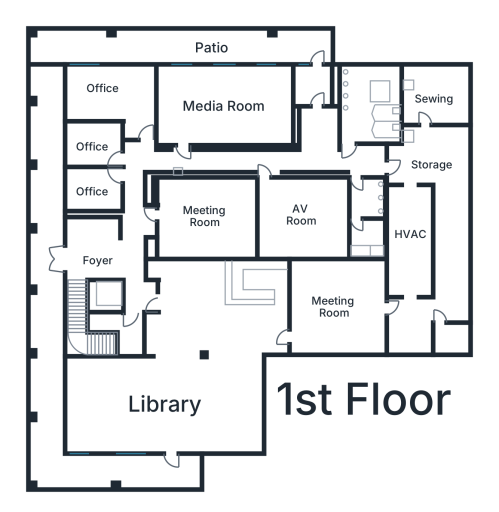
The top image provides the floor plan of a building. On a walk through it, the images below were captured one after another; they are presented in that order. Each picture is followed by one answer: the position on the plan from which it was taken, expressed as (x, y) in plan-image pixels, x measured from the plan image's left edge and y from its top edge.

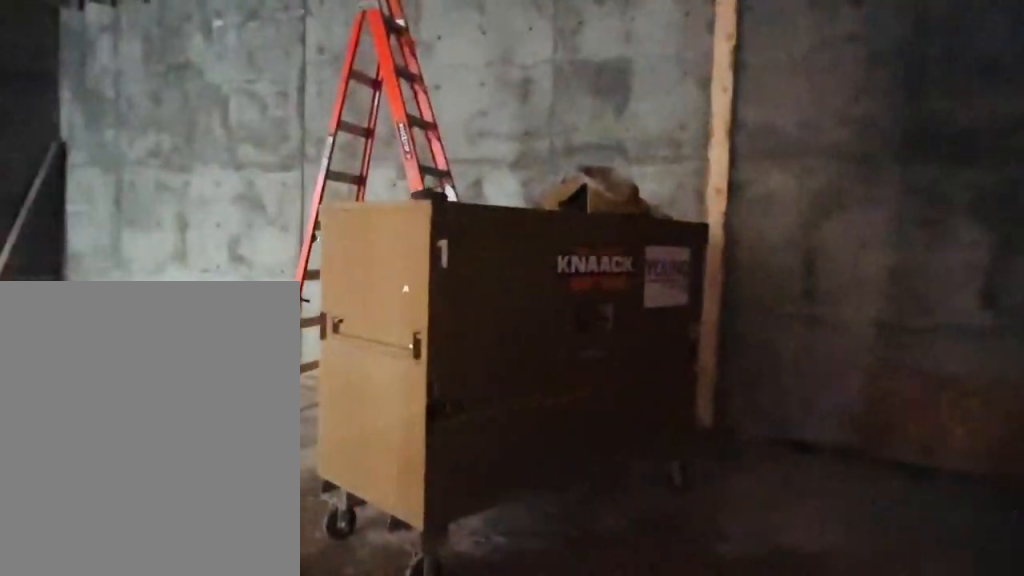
(411, 147)
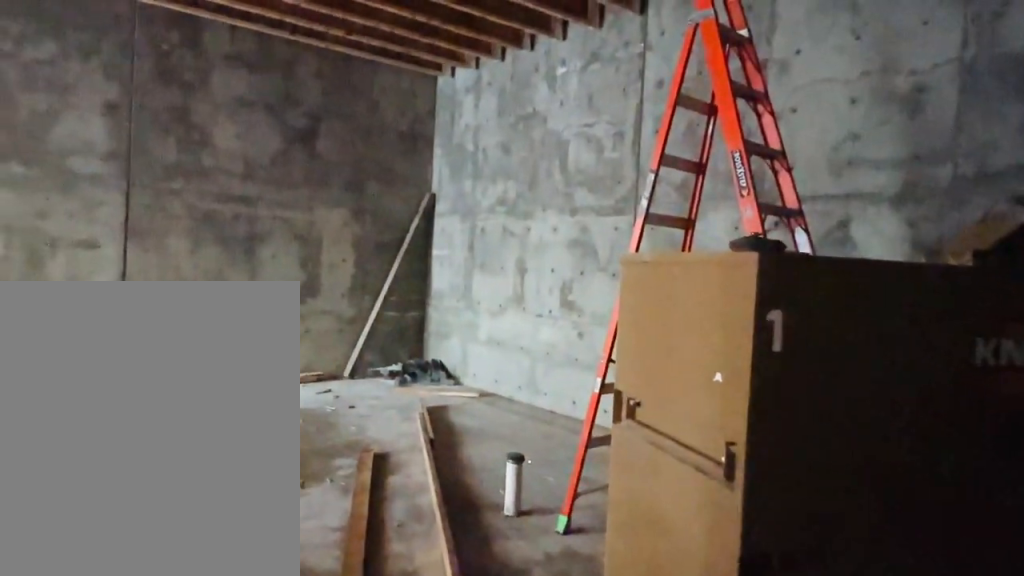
(427, 147)
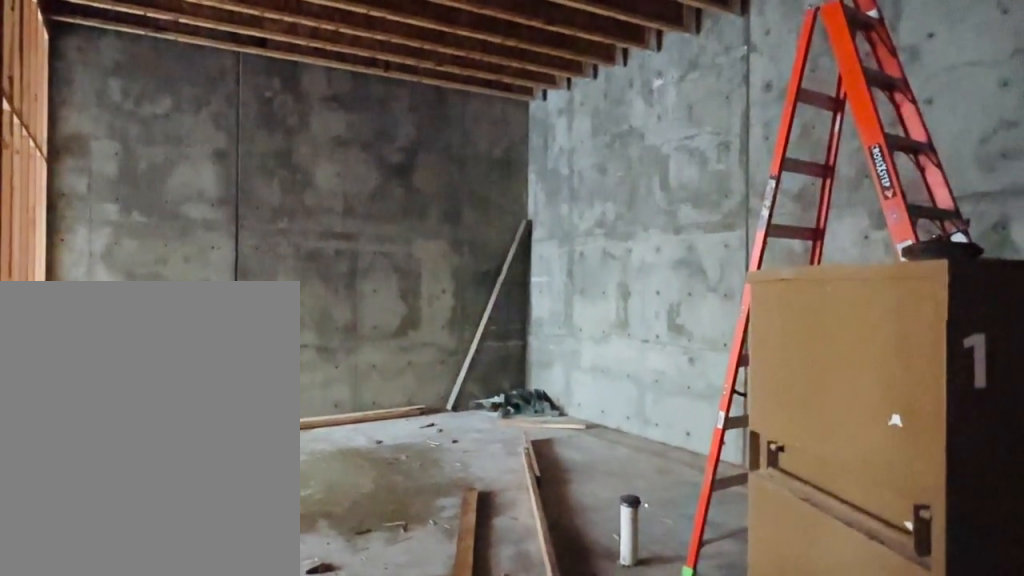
(428, 146)
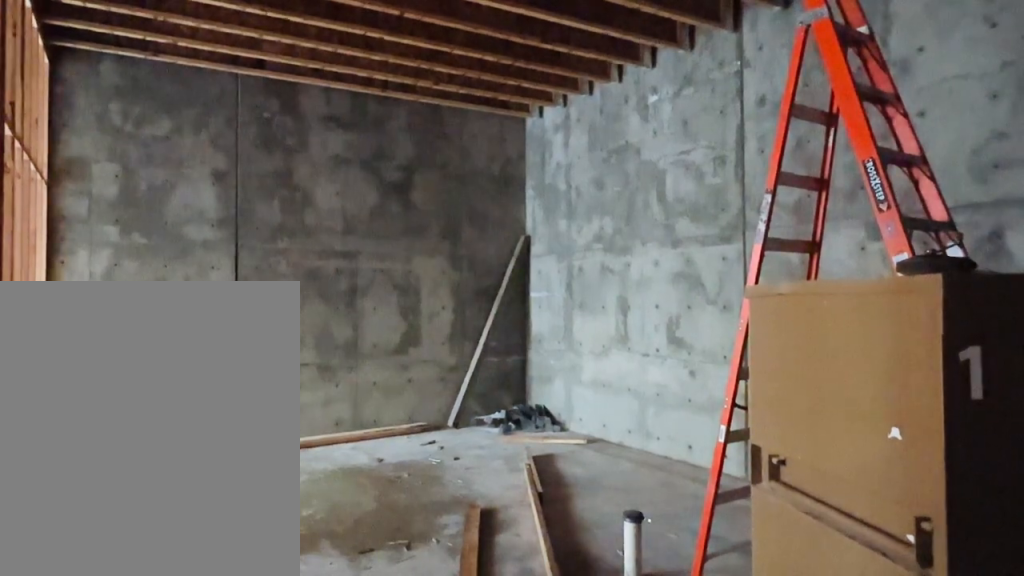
(428, 146)
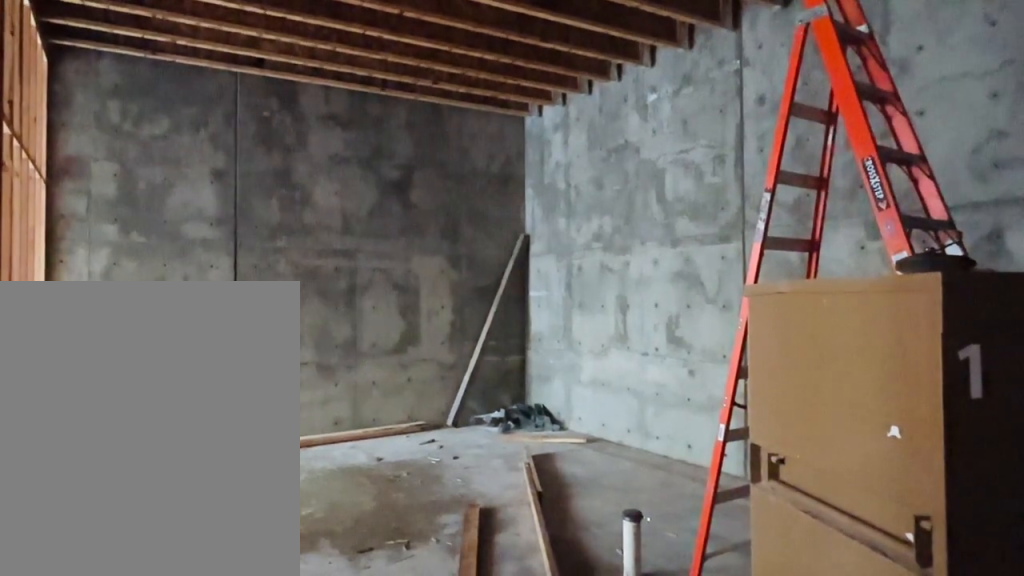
(428, 146)
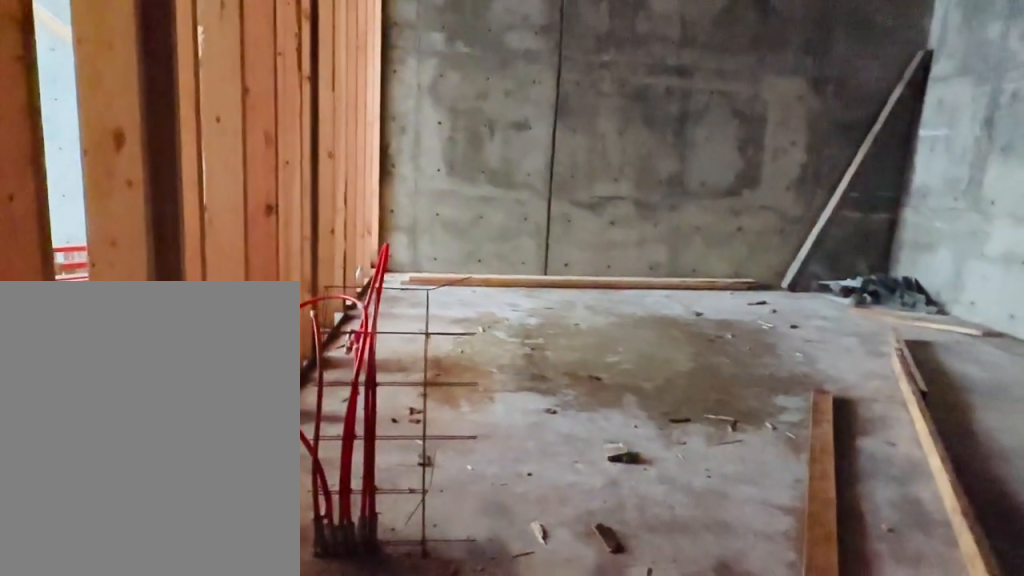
(428, 148)
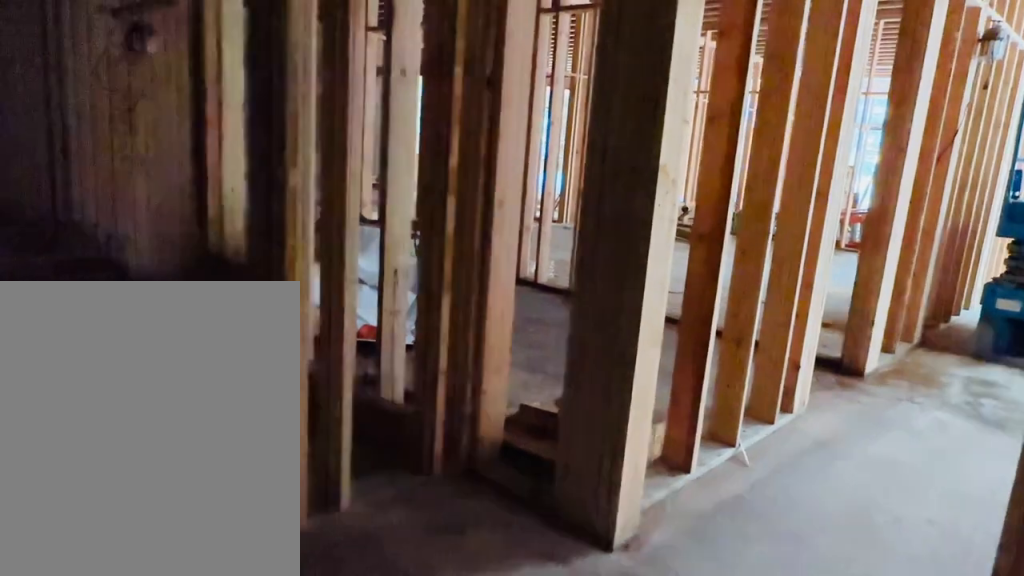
(428, 150)
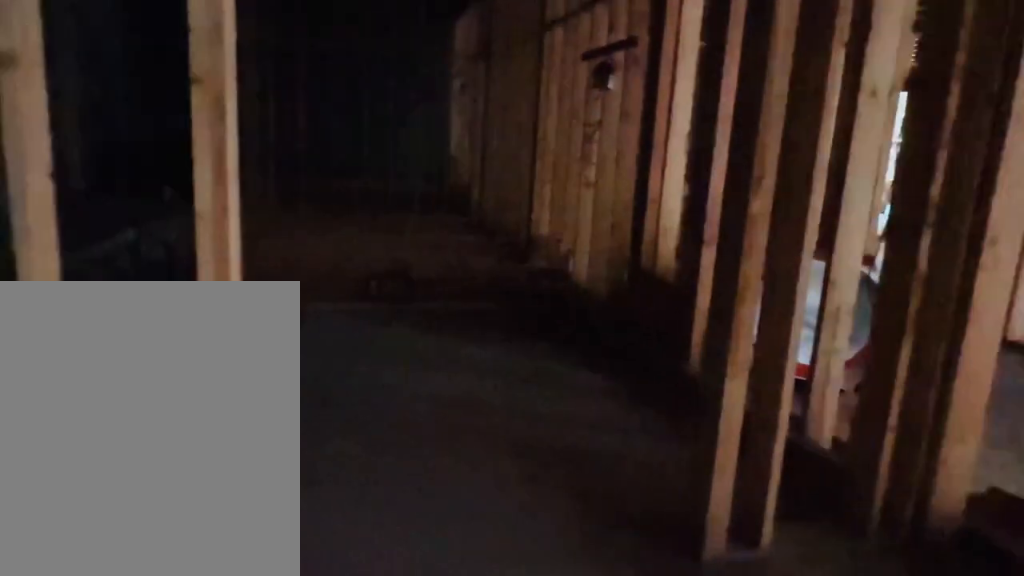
(428, 148)
